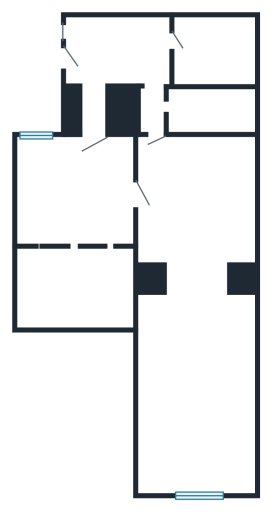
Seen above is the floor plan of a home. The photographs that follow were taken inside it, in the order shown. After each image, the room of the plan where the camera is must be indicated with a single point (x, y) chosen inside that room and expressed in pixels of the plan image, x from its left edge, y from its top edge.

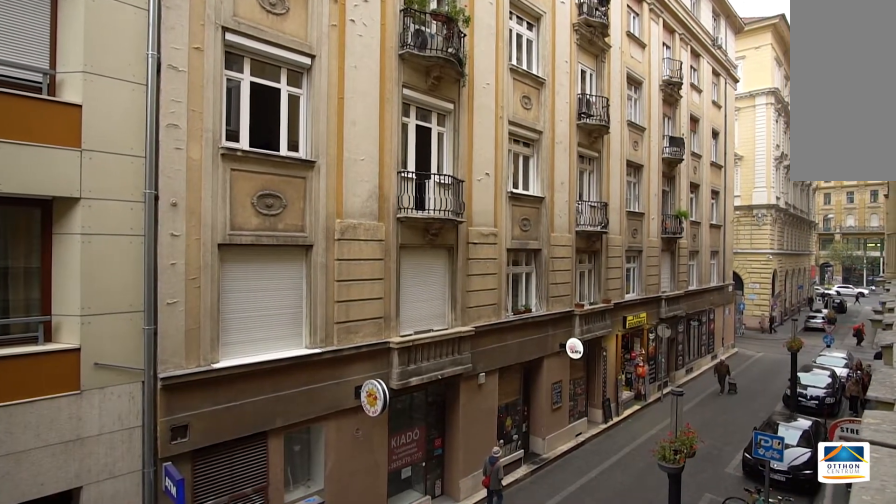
(198, 436)
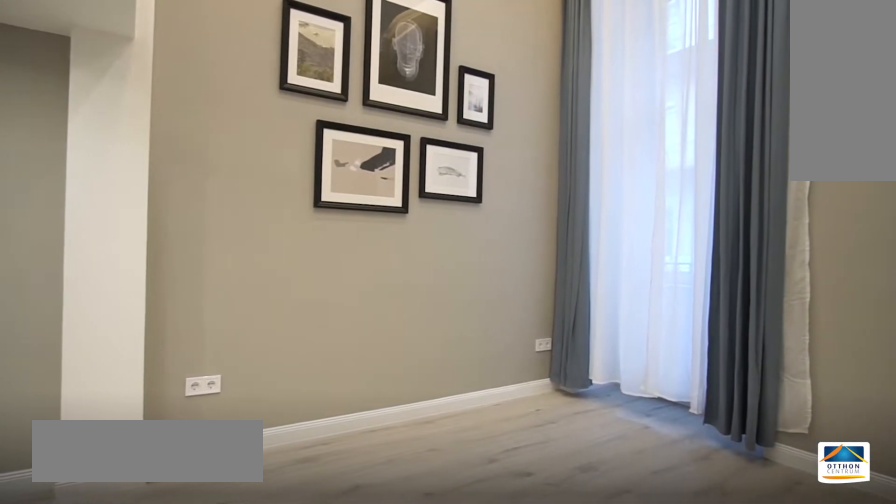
(80, 209)
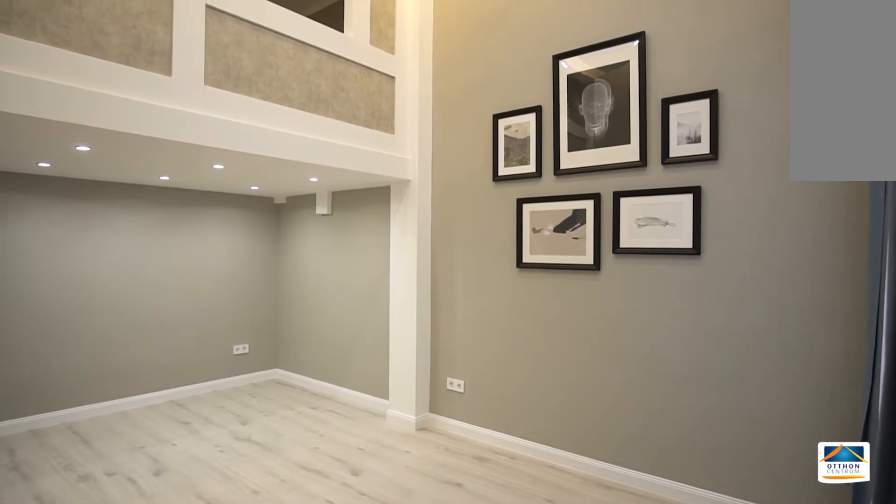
(80, 209)
